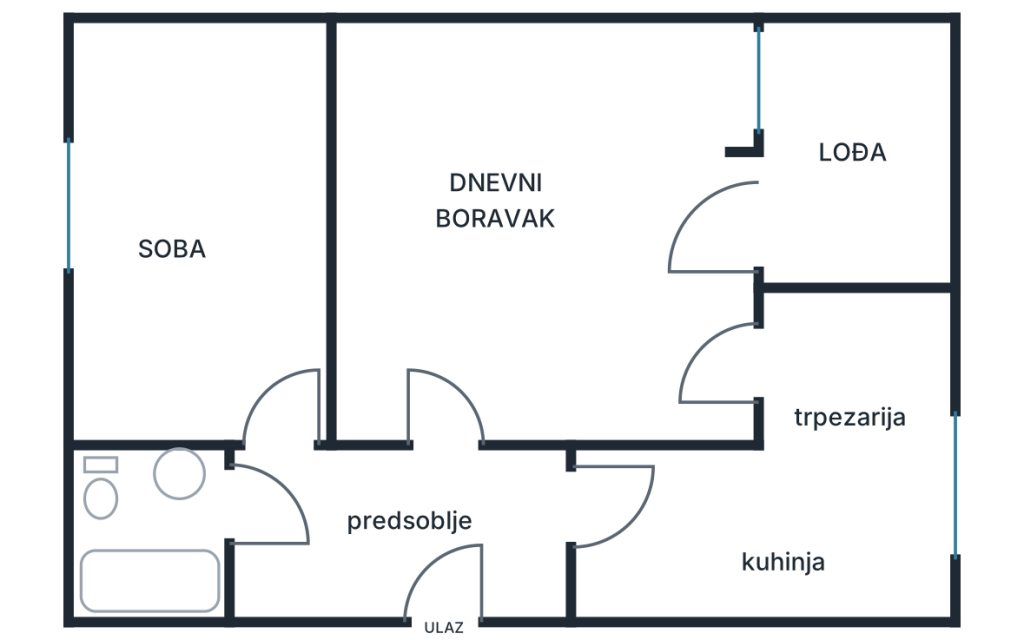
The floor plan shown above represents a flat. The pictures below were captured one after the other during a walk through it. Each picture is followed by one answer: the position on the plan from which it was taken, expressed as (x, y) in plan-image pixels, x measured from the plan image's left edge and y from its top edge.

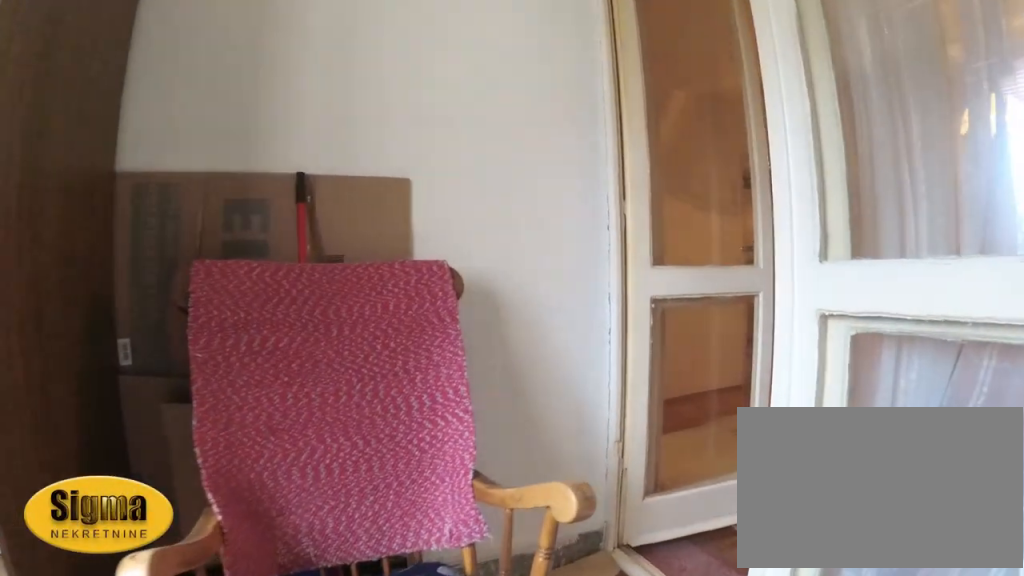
(855, 123)
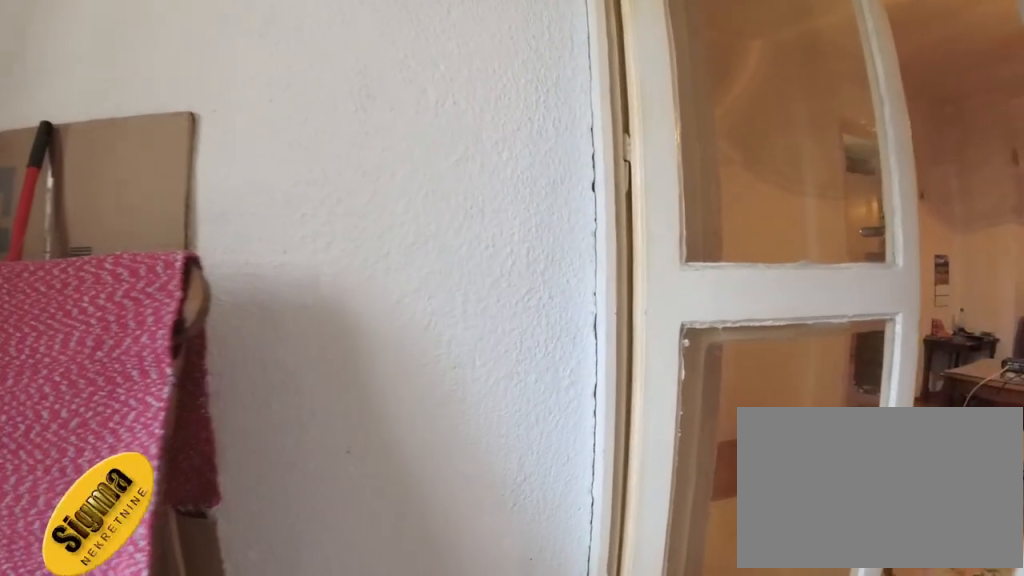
(827, 185)
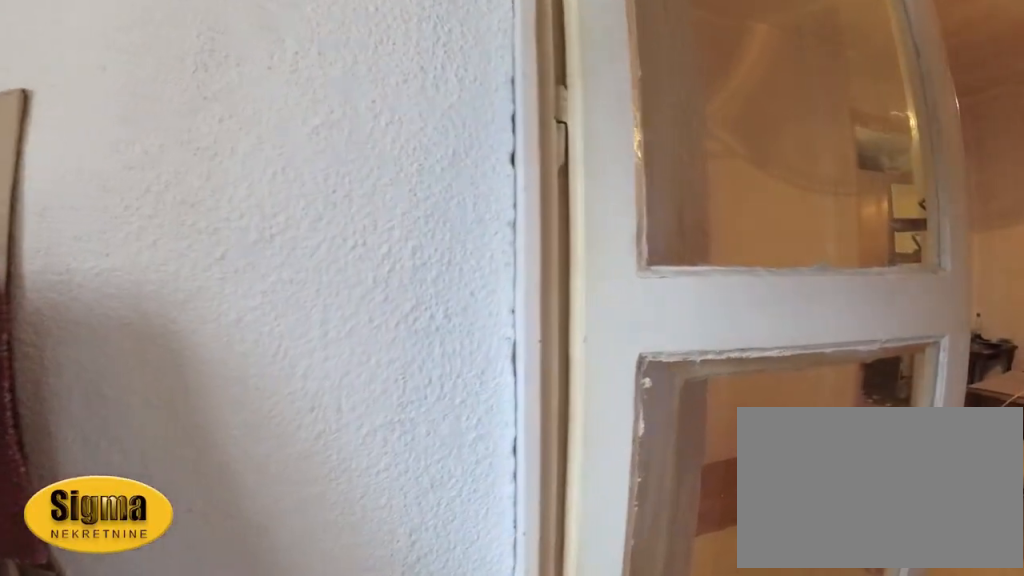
(819, 200)
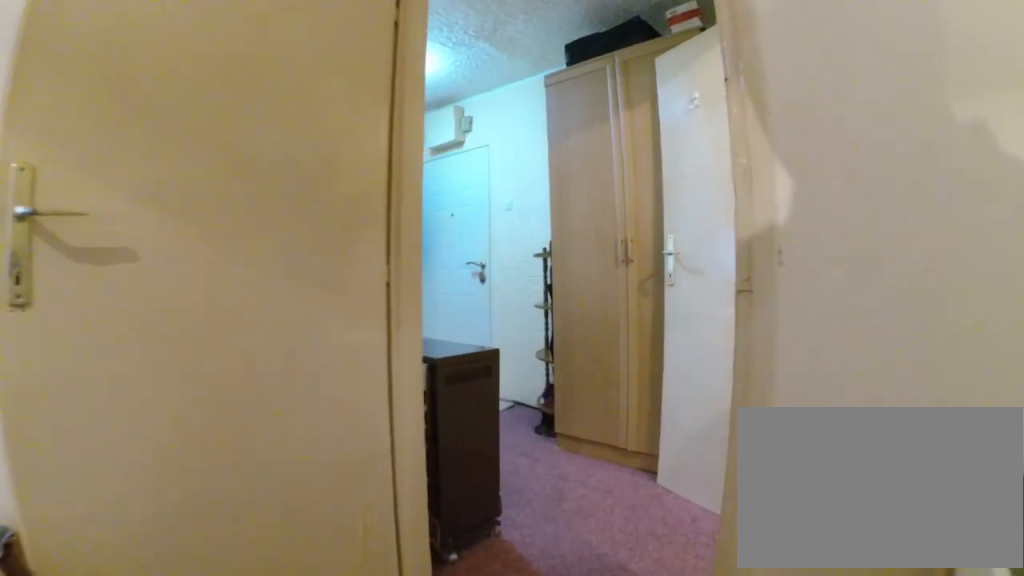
(234, 321)
